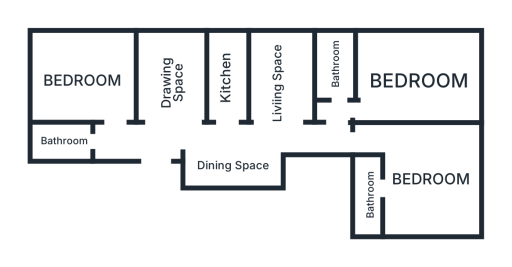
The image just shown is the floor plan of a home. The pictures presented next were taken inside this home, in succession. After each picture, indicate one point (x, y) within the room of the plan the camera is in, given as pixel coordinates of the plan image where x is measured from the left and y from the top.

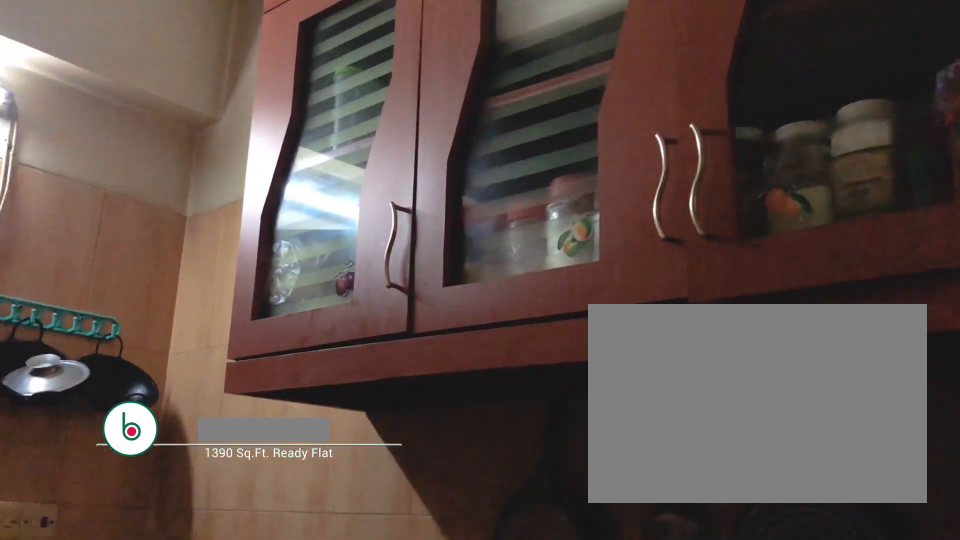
(225, 108)
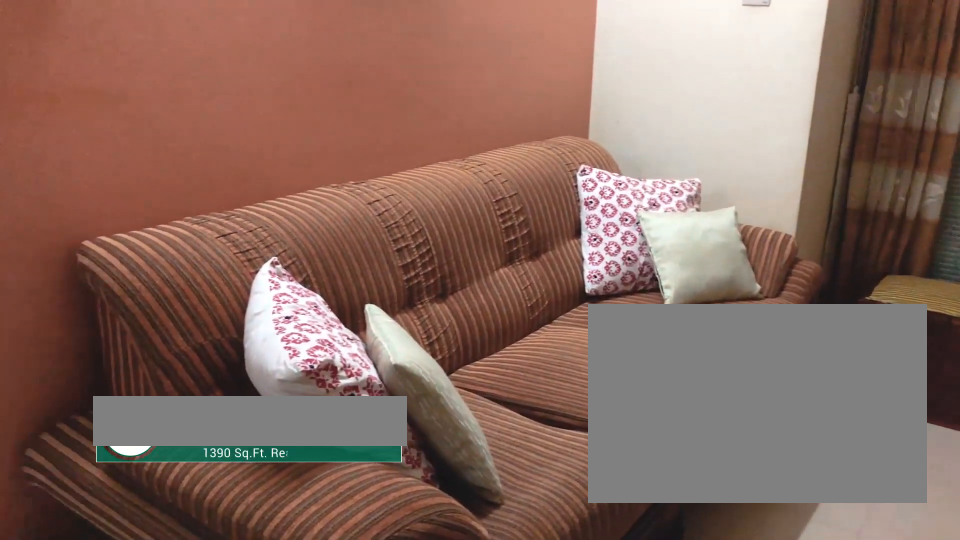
(297, 80)
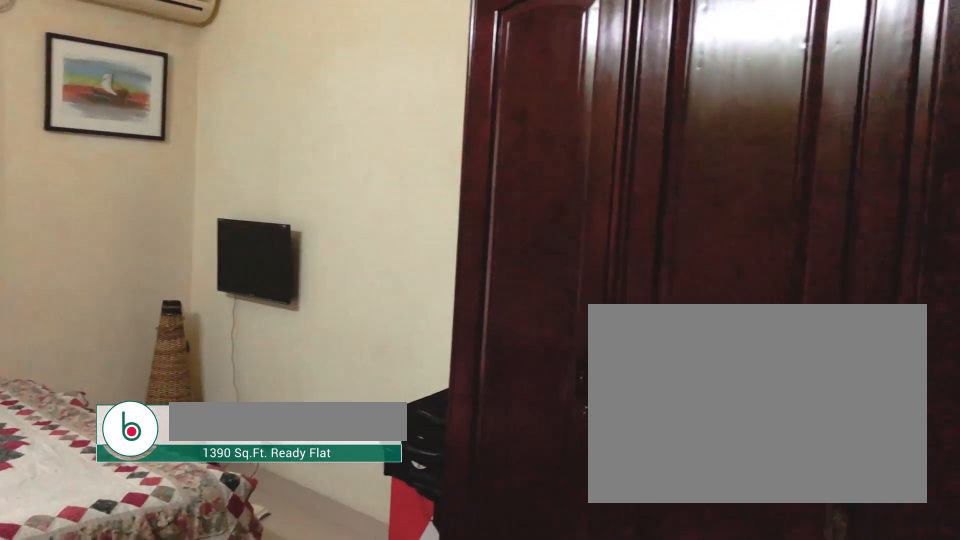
(429, 155)
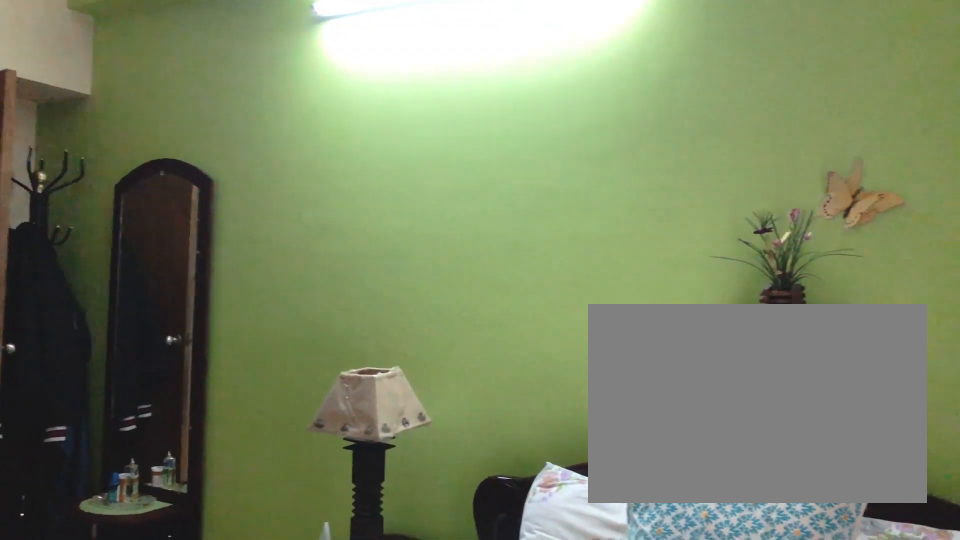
(429, 155)
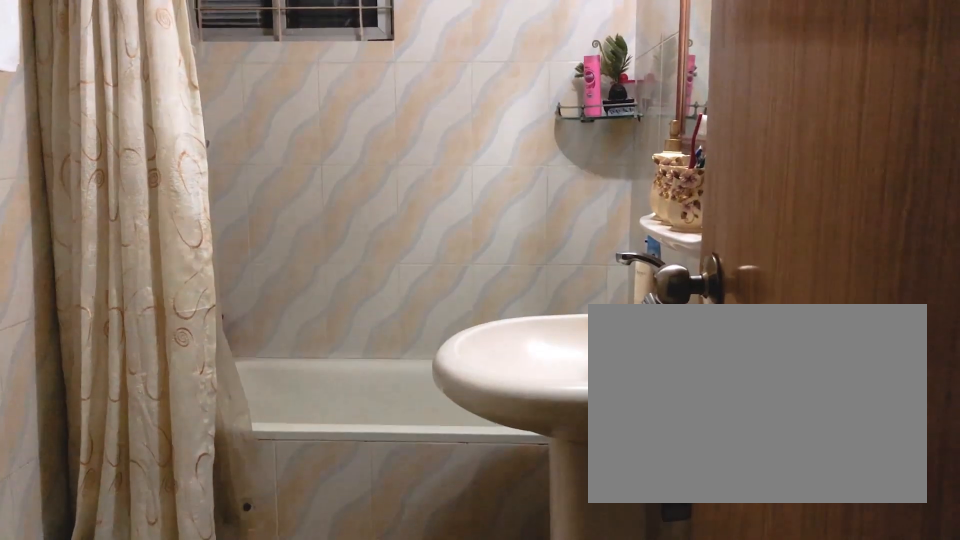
(377, 183)
